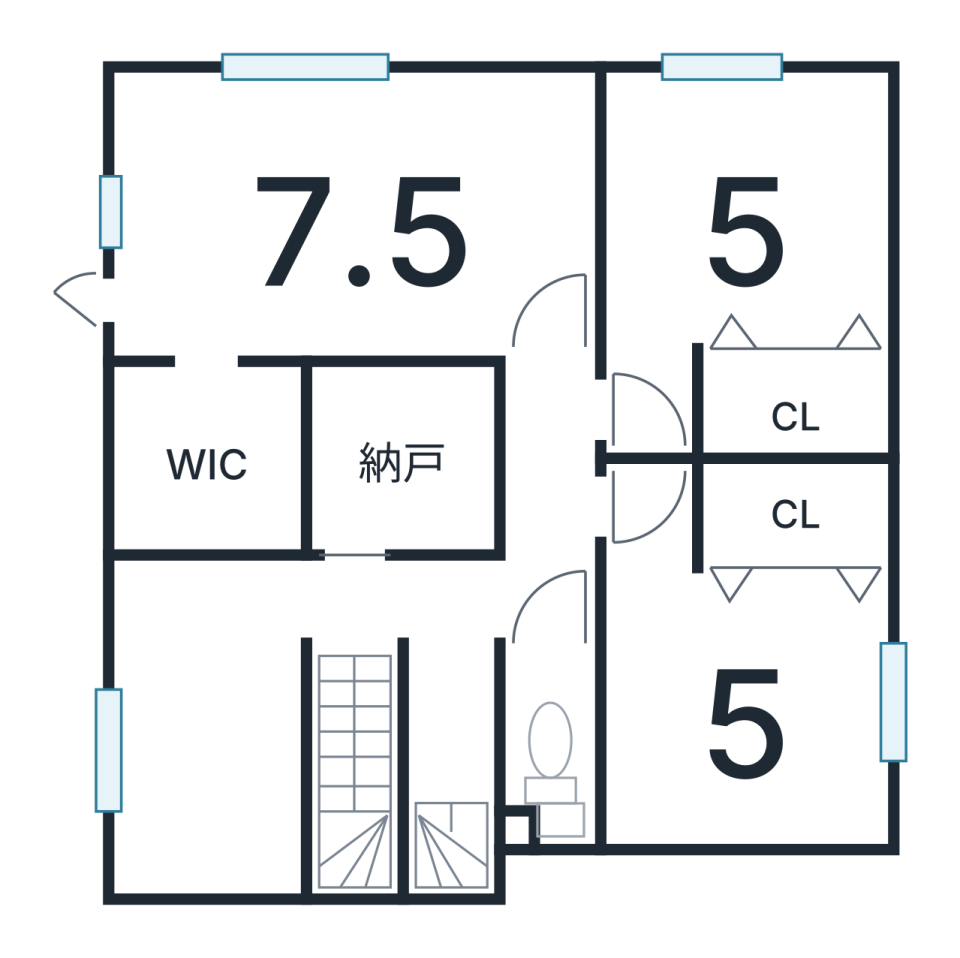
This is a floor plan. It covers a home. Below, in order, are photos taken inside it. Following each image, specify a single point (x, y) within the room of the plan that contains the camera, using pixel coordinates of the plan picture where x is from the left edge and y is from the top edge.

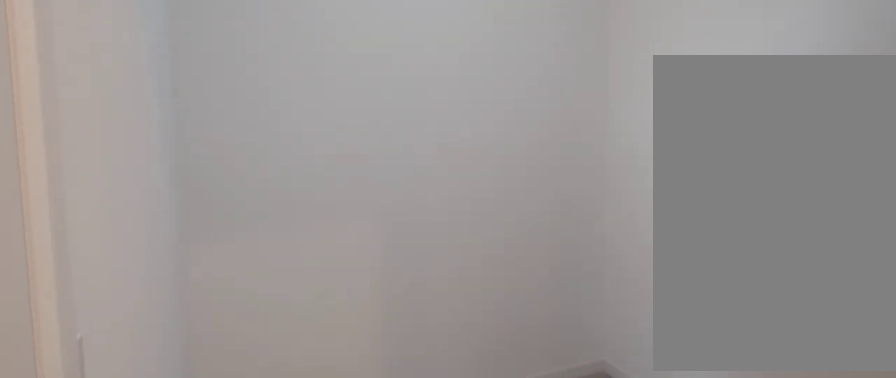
(396, 485)
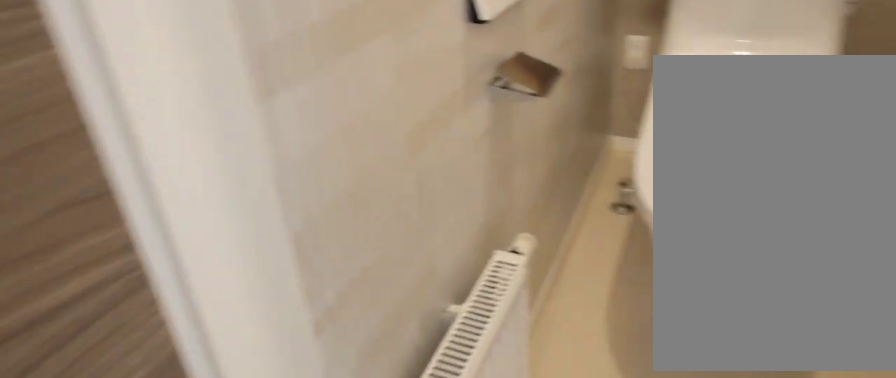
(542, 758)
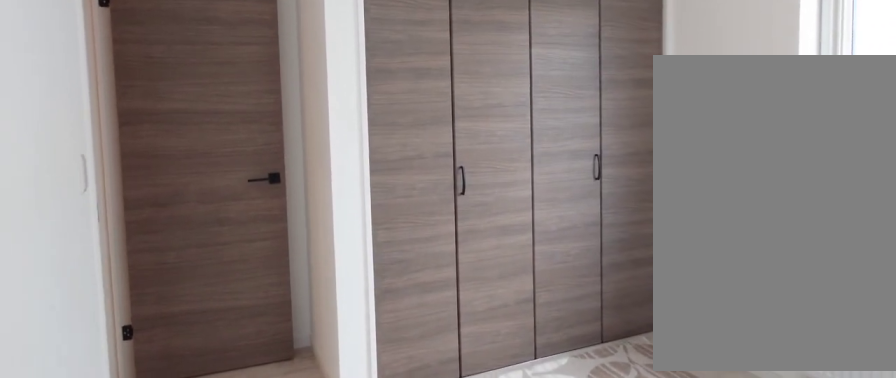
(740, 725)
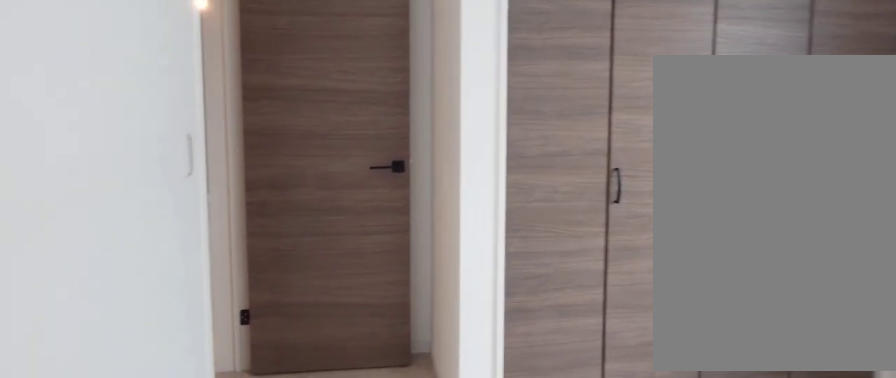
(740, 725)
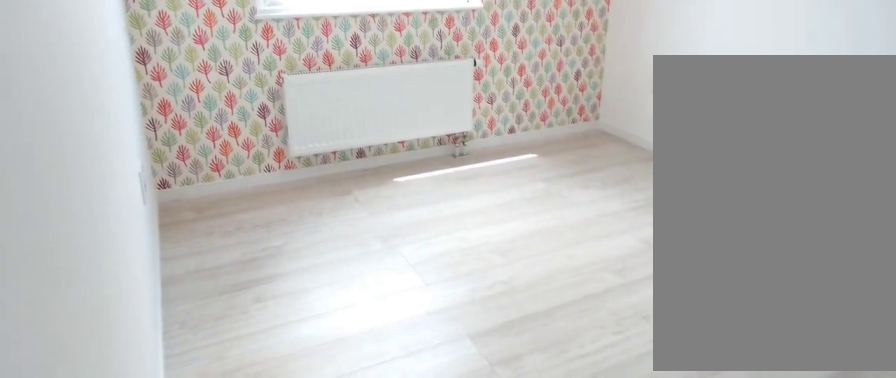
(737, 238)
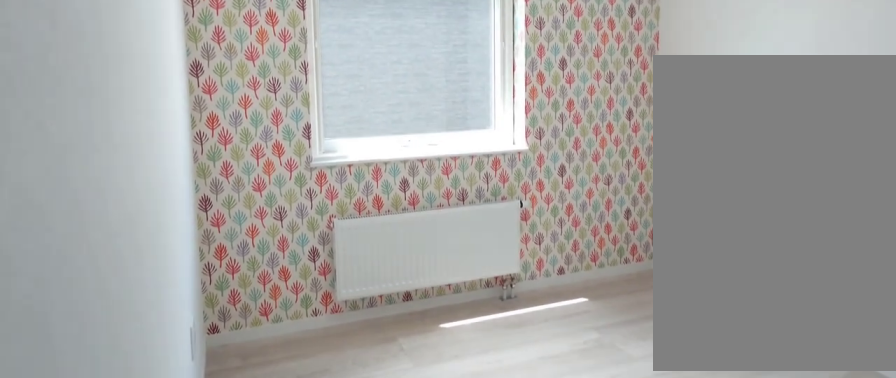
(737, 238)
